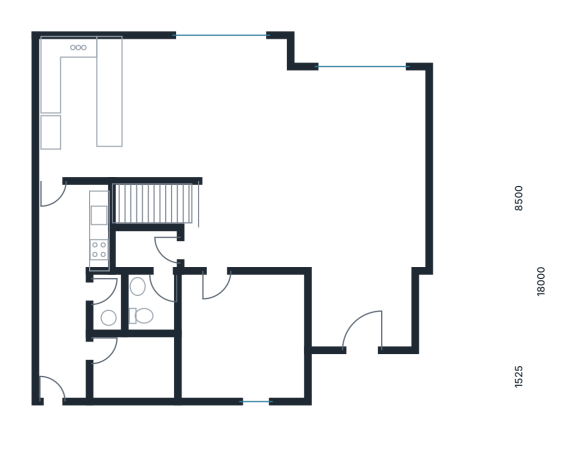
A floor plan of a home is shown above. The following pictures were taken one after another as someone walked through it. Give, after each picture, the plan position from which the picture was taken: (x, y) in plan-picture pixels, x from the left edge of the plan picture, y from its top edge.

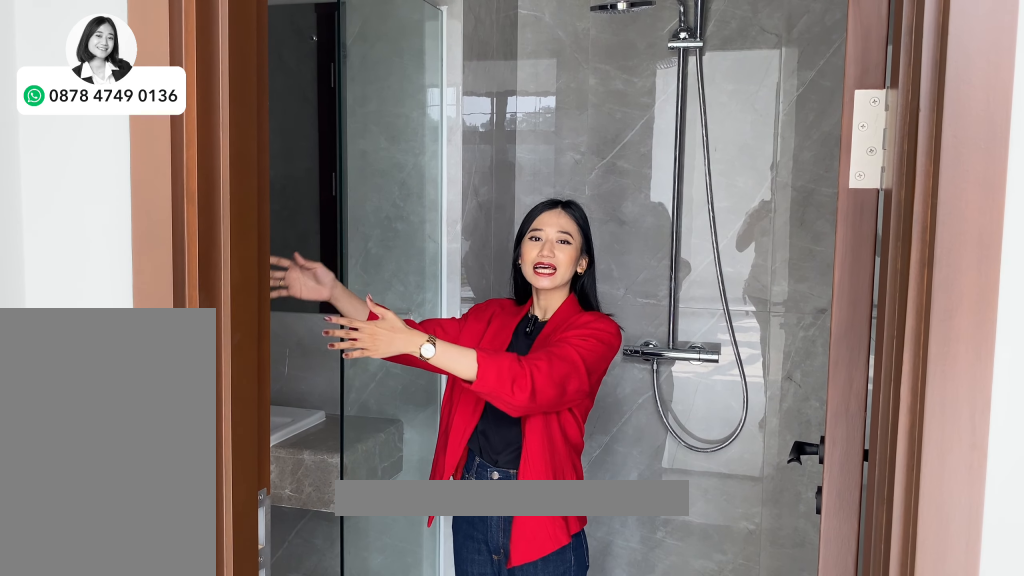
(152, 270)
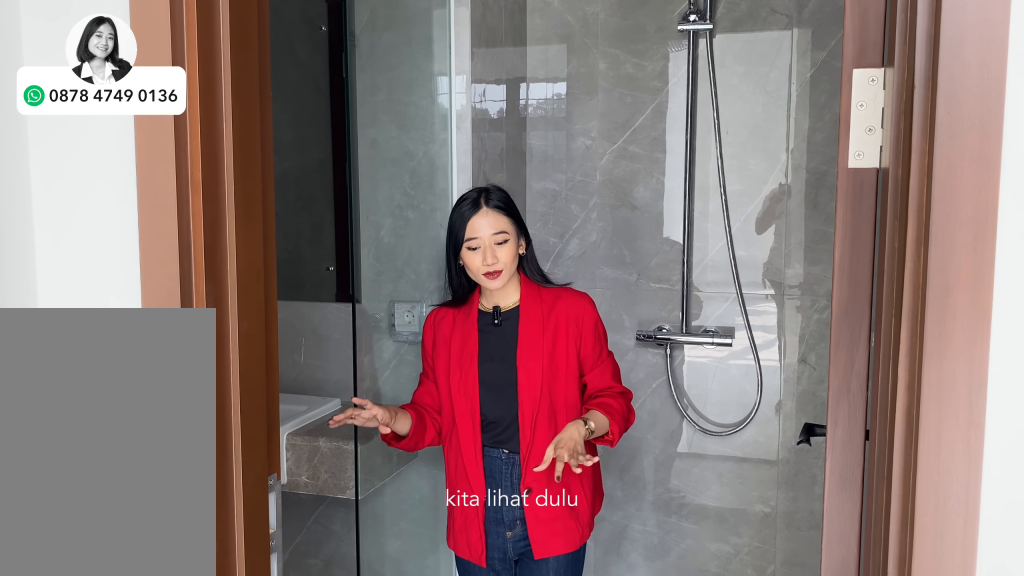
(152, 270)
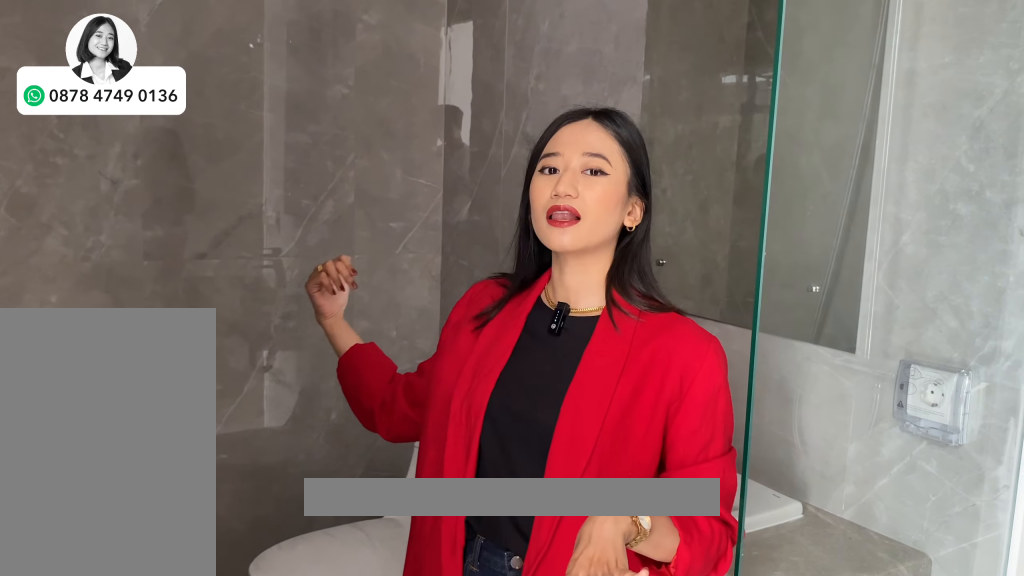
(152, 270)
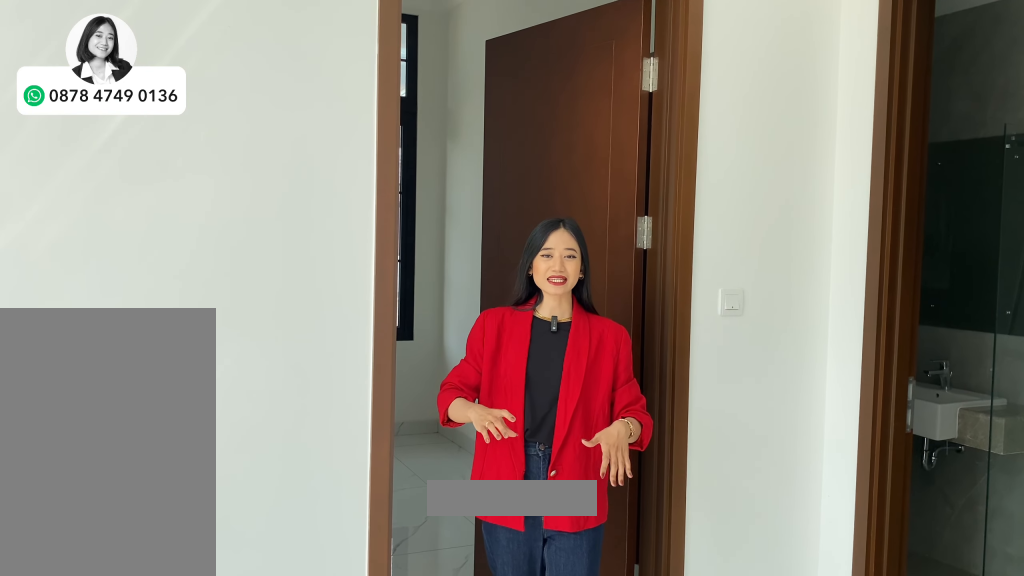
(232, 246)
